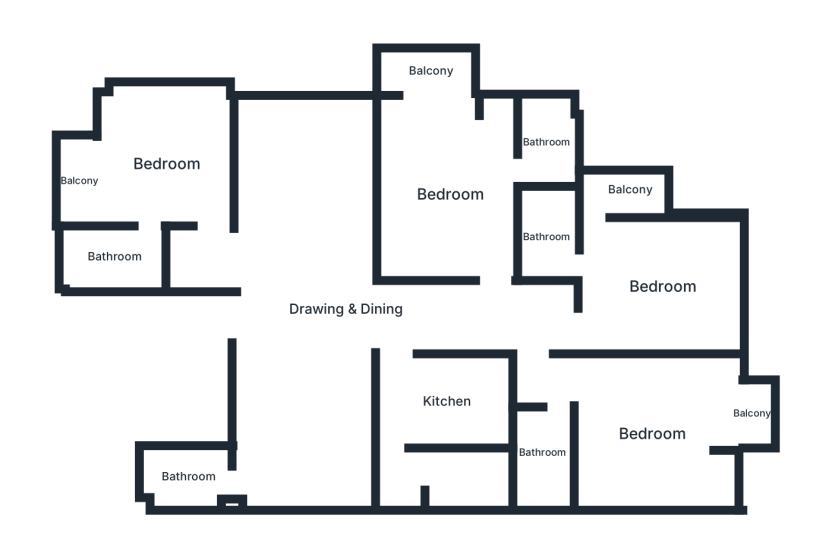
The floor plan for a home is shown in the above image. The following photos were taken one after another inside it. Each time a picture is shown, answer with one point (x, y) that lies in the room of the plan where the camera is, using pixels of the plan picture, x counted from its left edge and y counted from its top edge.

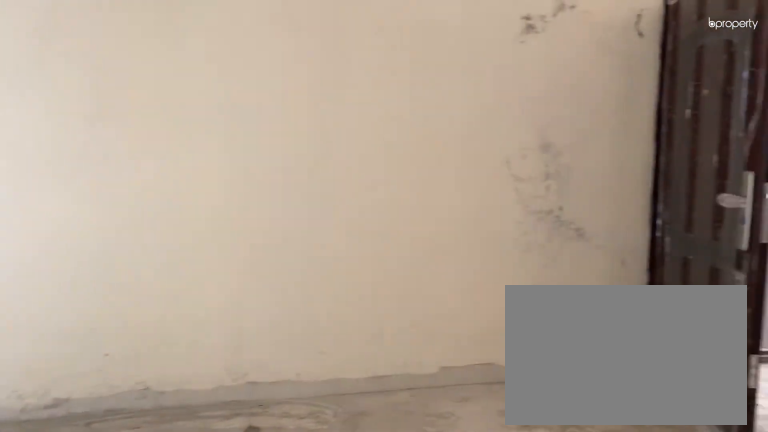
(346, 308)
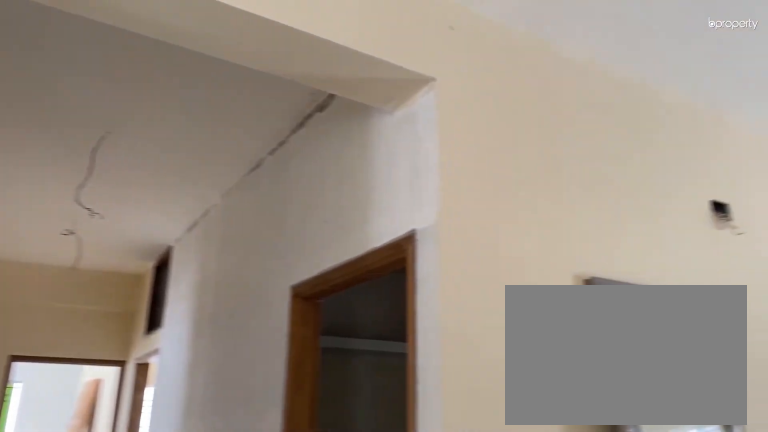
(346, 308)
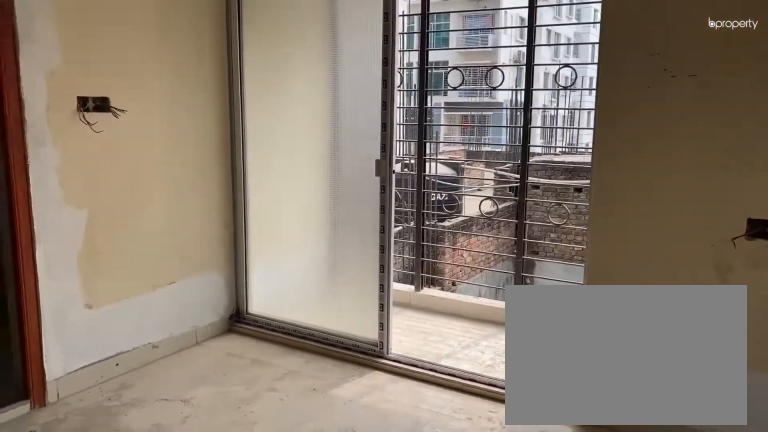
(168, 164)
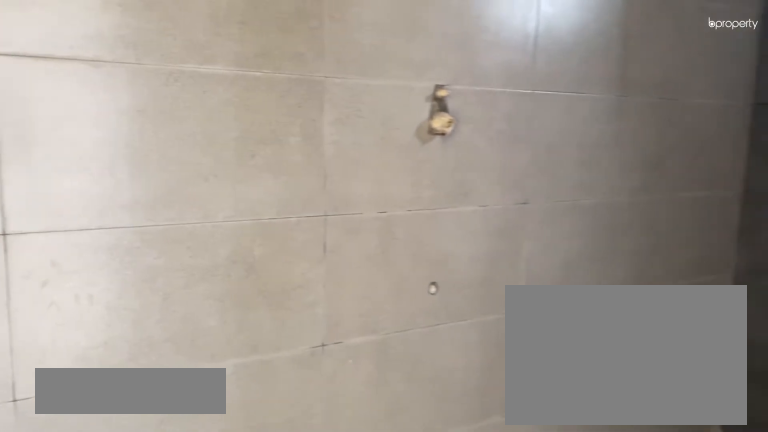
(114, 257)
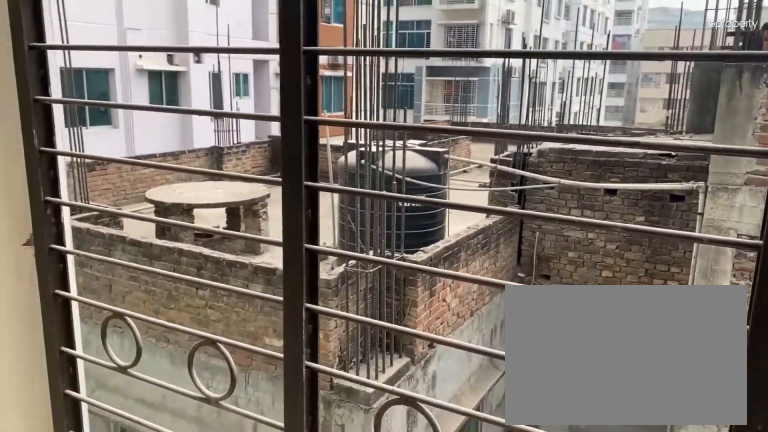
(78, 180)
